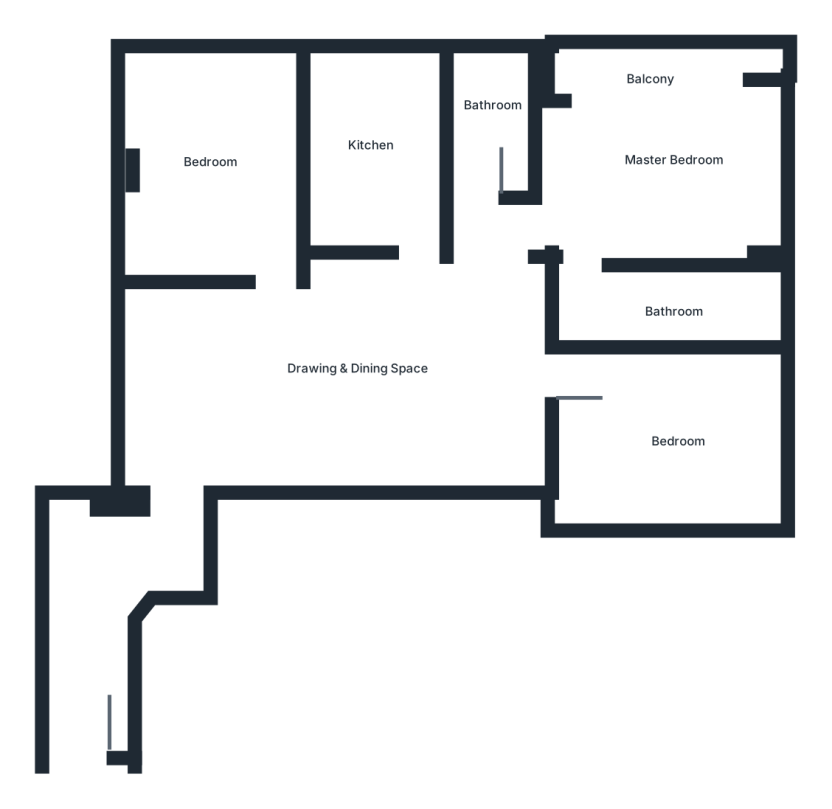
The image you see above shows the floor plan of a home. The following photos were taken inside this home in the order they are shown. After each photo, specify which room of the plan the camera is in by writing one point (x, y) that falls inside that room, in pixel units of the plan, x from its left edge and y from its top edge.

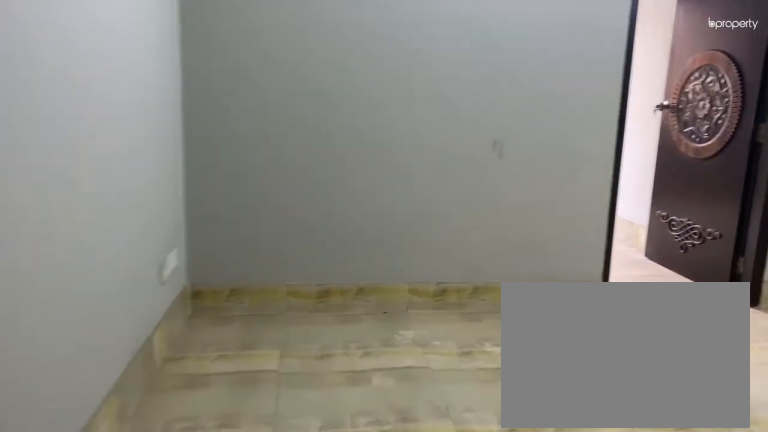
(212, 448)
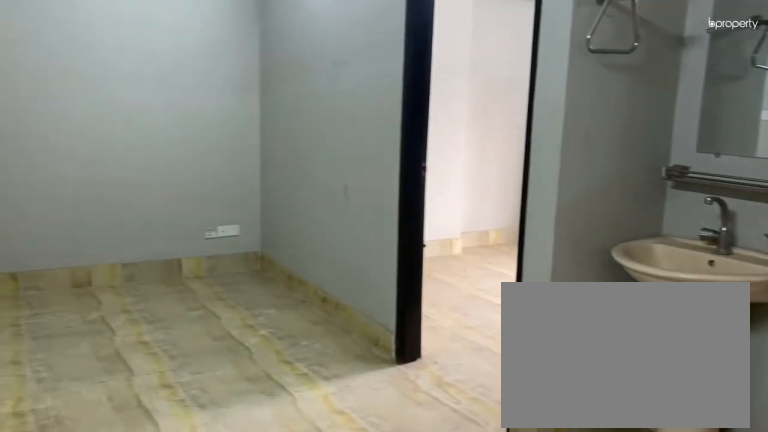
(352, 341)
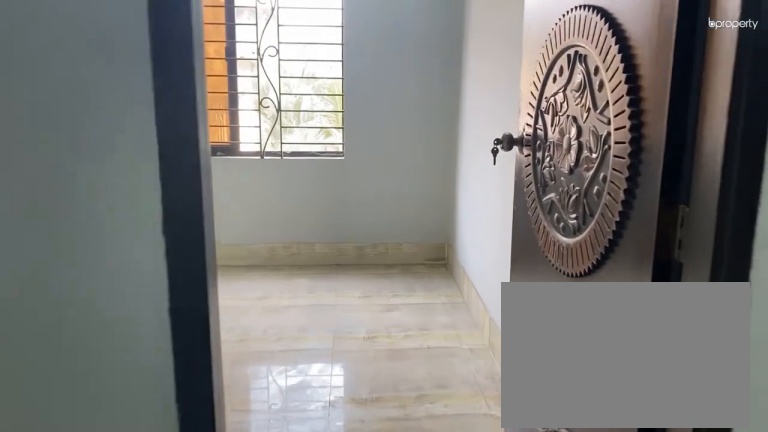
(306, 298)
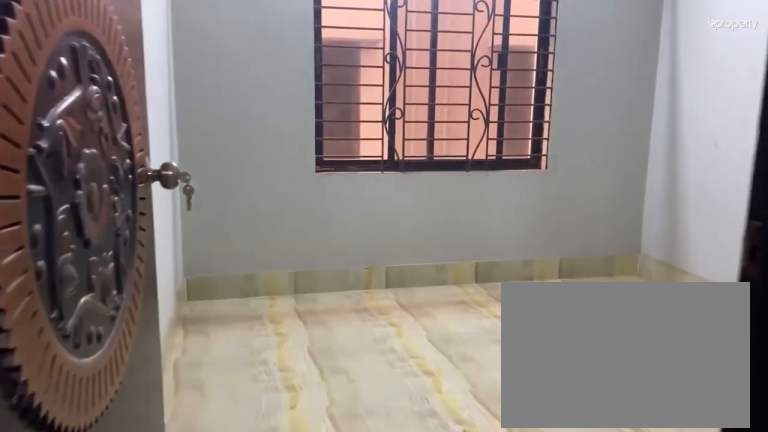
(562, 383)
